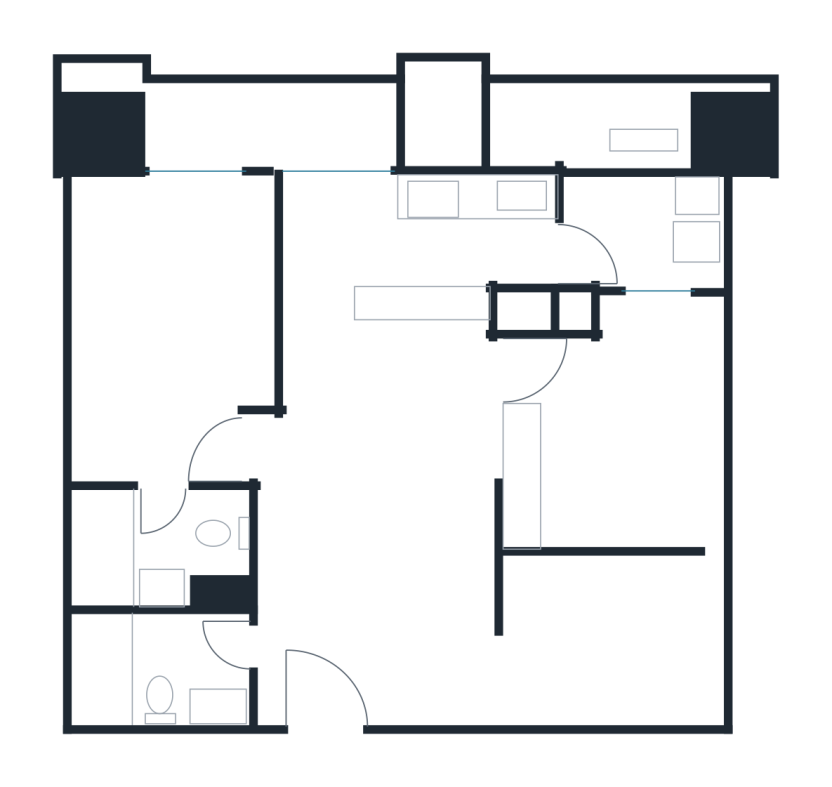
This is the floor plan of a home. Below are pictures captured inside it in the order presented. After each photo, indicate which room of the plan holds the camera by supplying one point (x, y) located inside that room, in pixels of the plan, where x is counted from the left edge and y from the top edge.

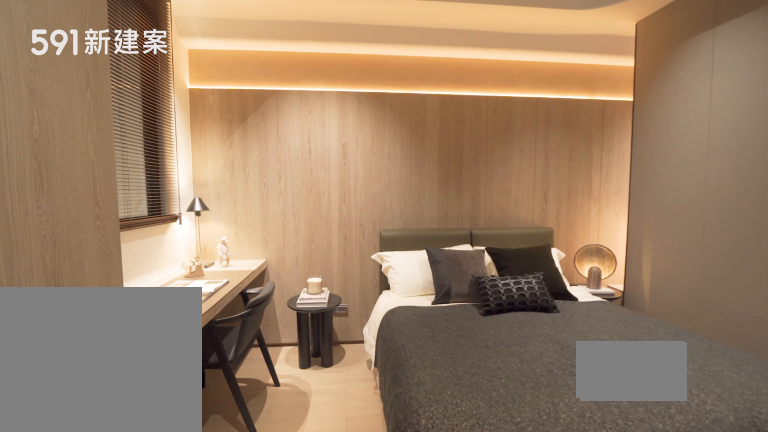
(620, 433)
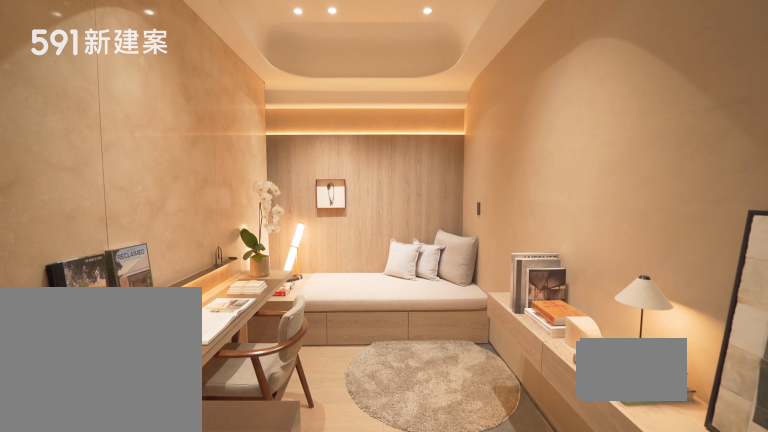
(618, 639)
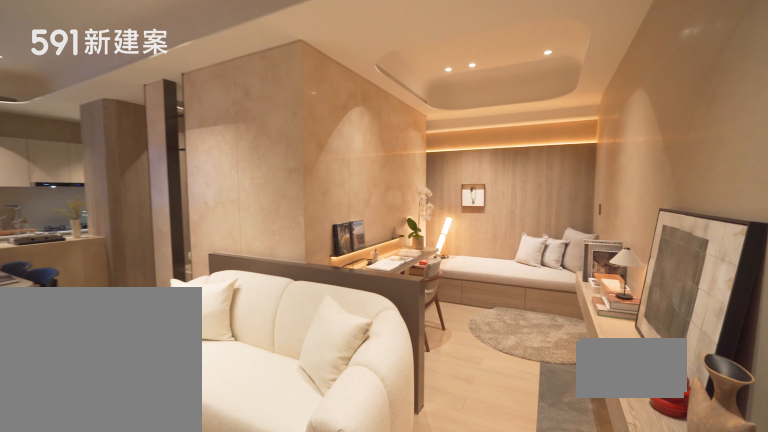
(618, 639)
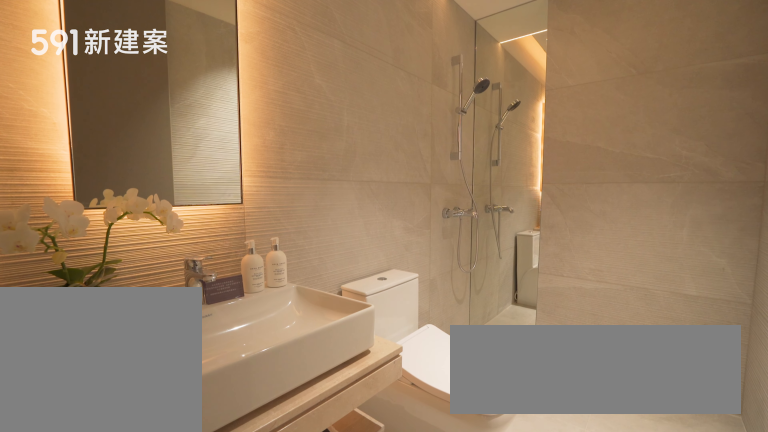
(156, 669)
